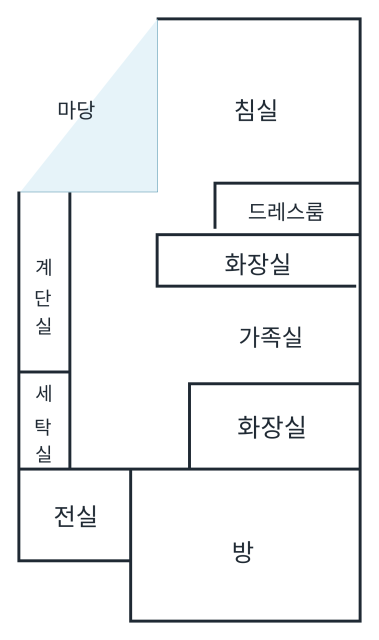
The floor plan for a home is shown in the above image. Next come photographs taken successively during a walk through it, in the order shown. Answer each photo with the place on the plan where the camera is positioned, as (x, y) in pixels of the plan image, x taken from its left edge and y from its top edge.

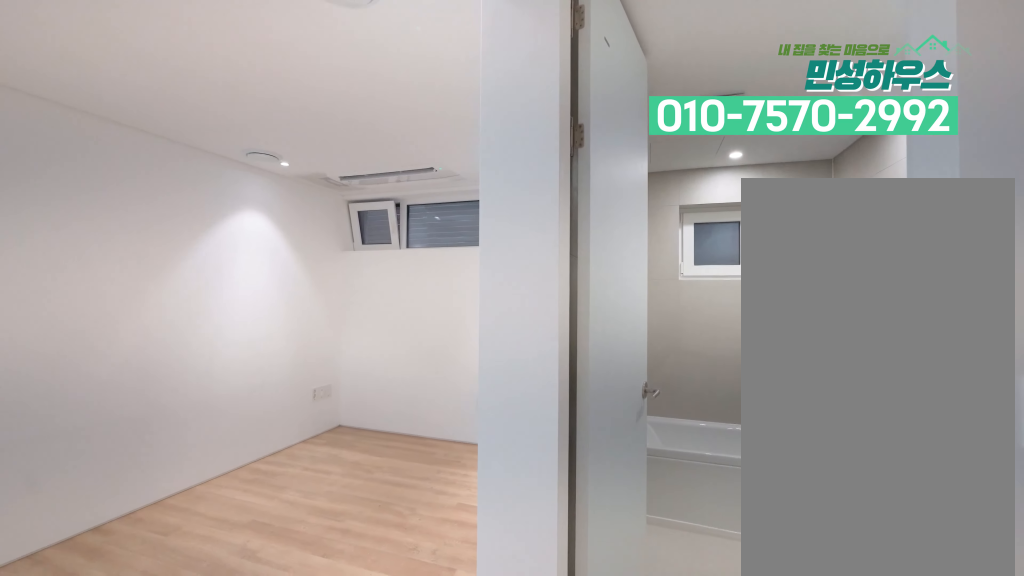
(131, 442)
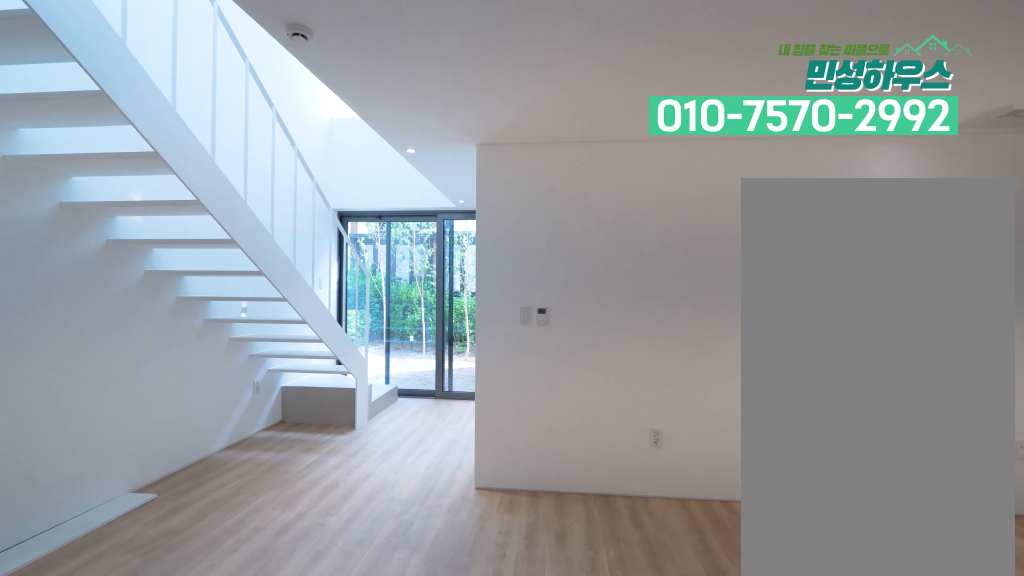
(133, 442)
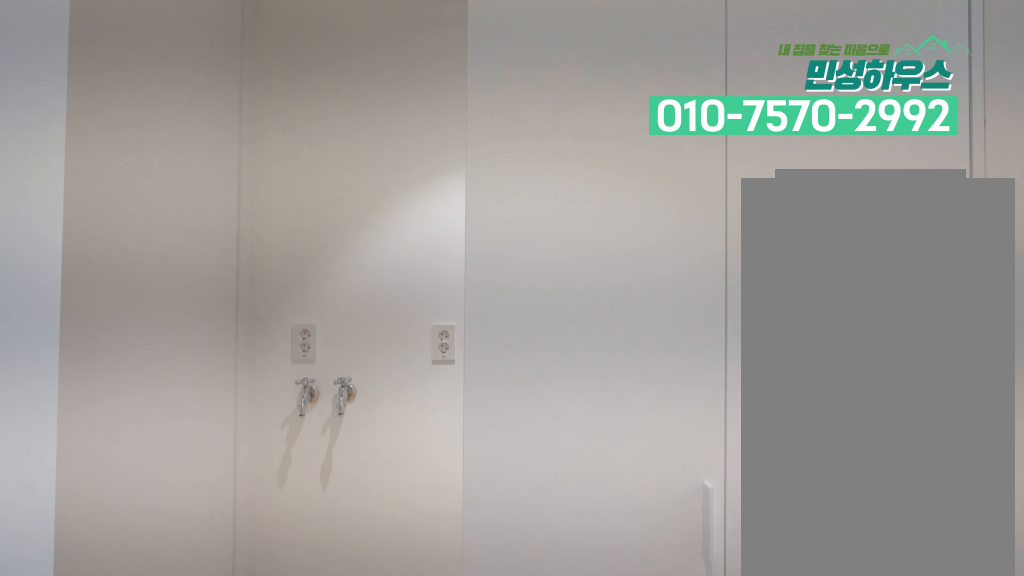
(80, 444)
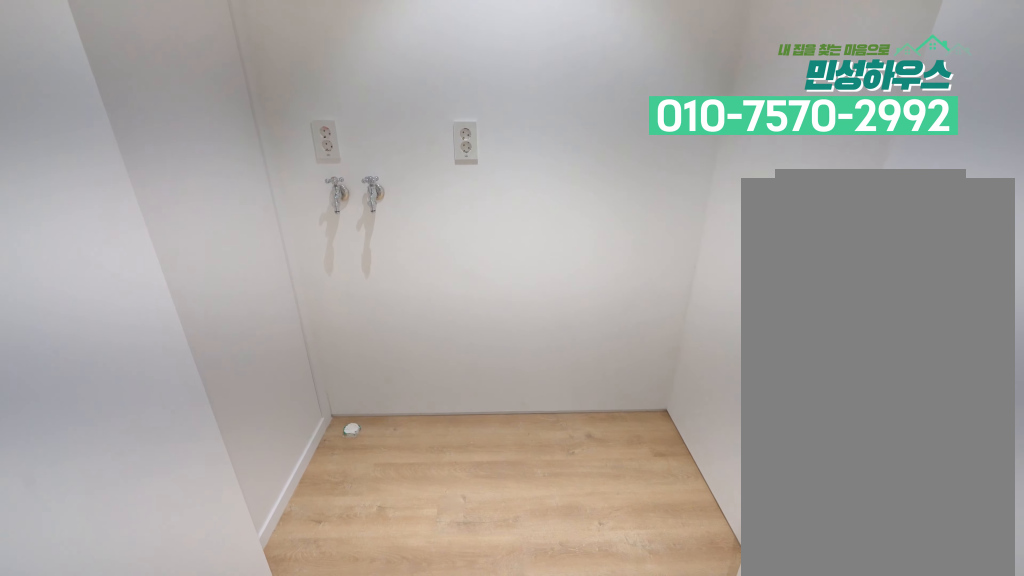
(82, 446)
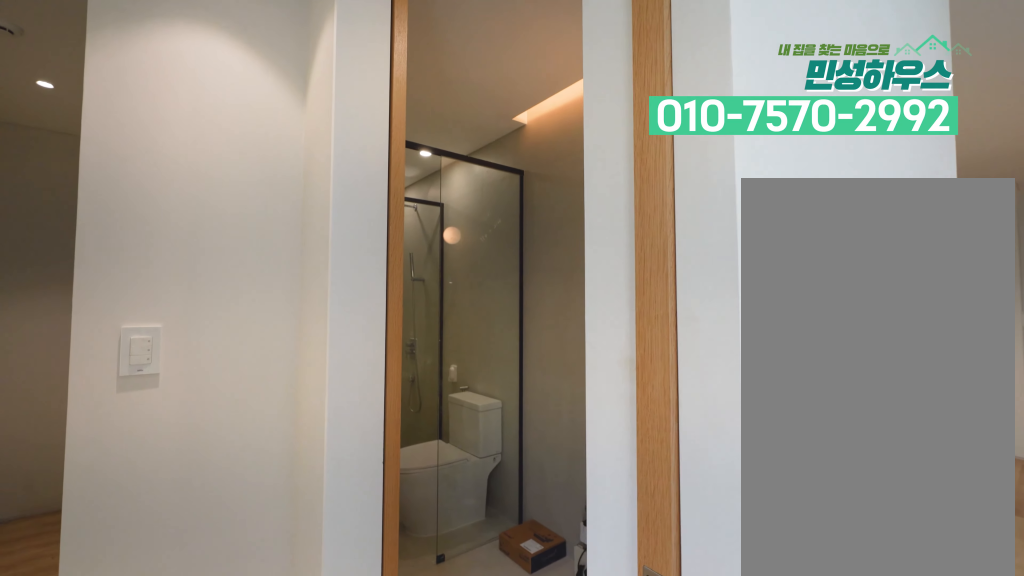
(156, 222)
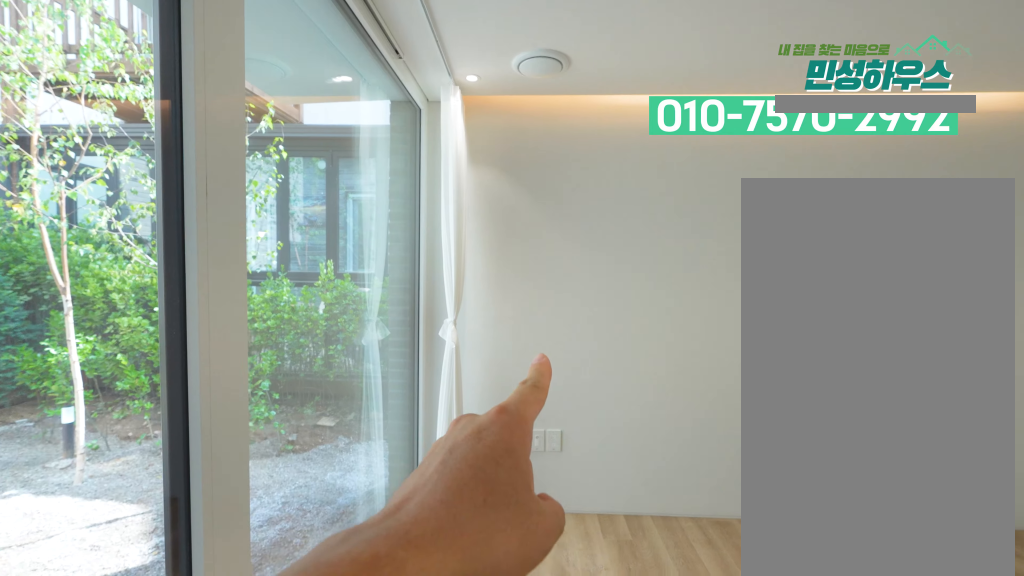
(194, 173)
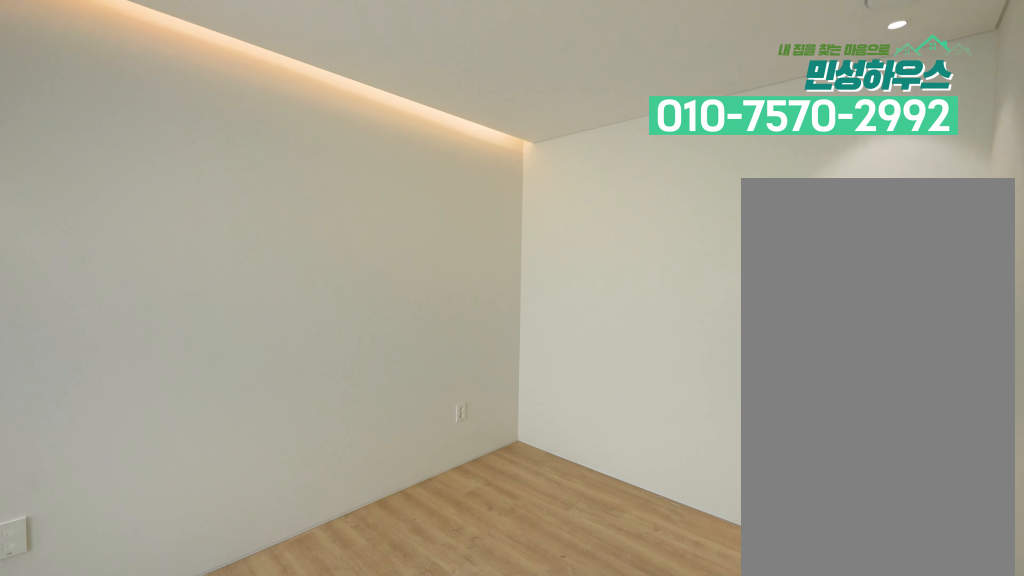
(194, 173)
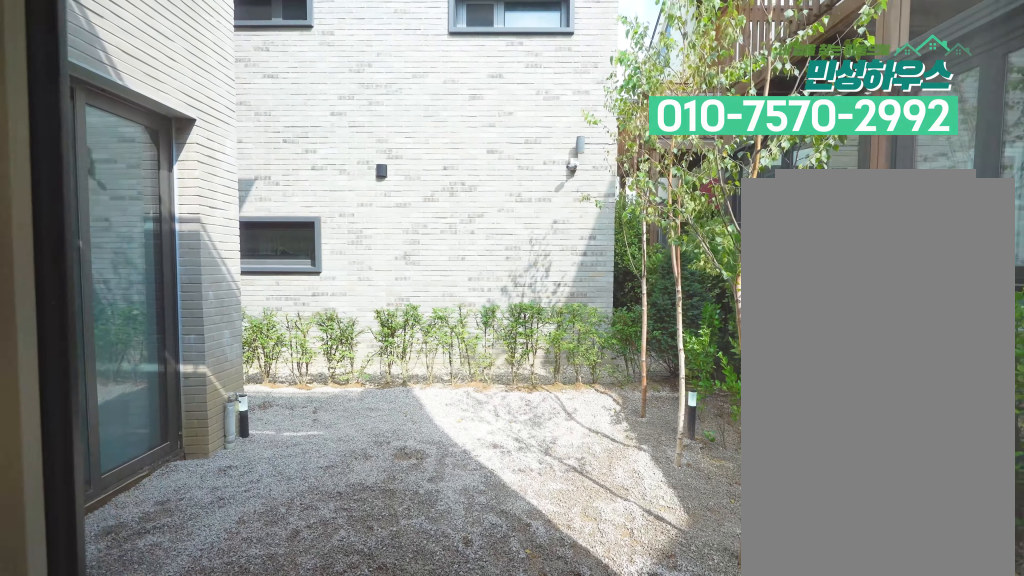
(190, 44)
